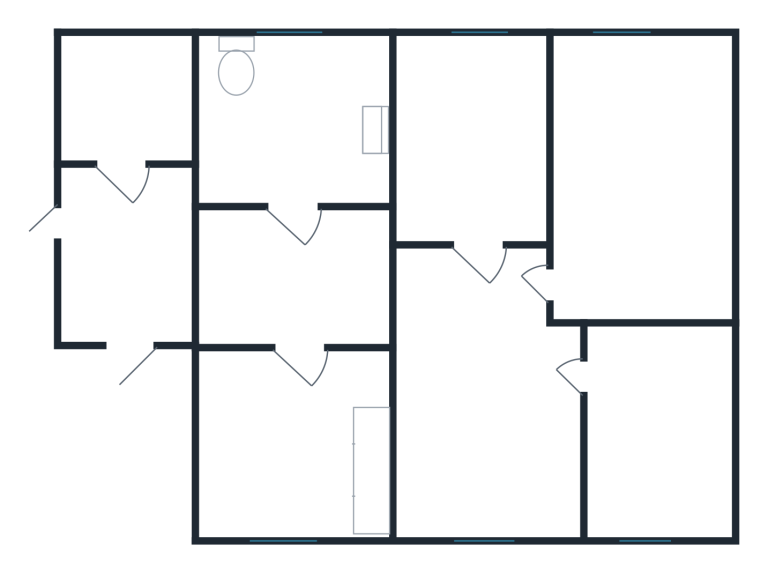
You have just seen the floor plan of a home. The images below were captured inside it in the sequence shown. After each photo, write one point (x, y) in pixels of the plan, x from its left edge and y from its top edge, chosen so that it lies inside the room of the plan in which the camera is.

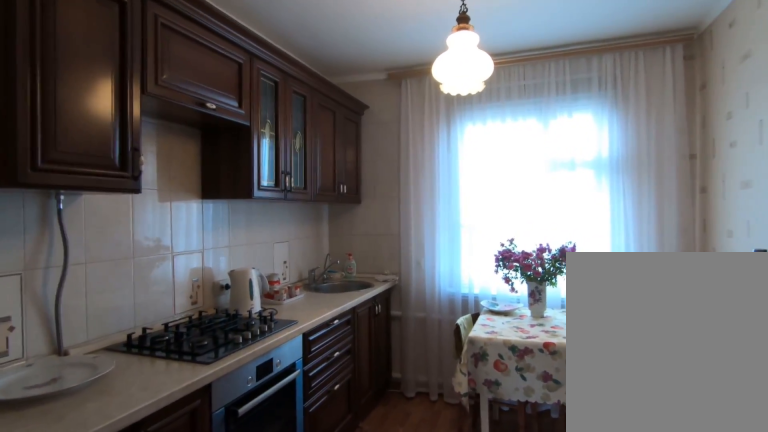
(306, 391)
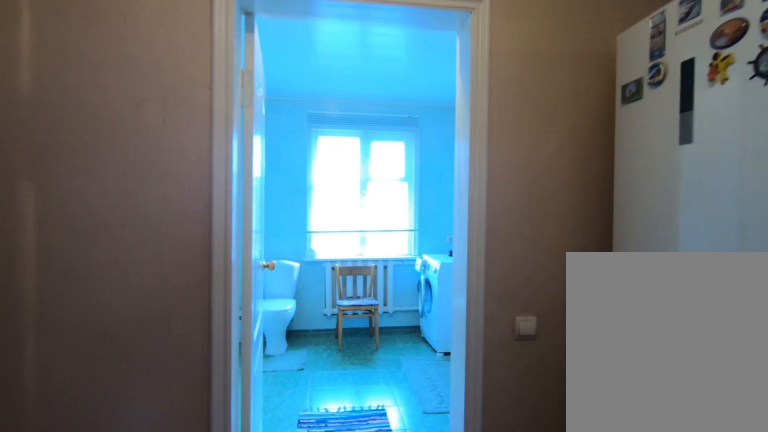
(302, 301)
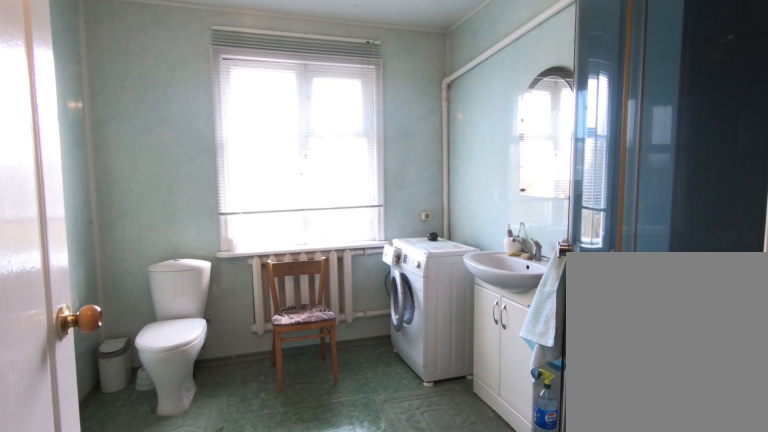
(296, 191)
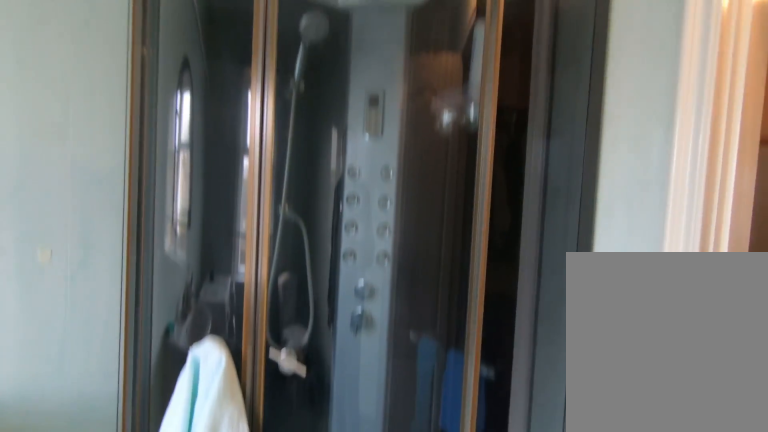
(296, 191)
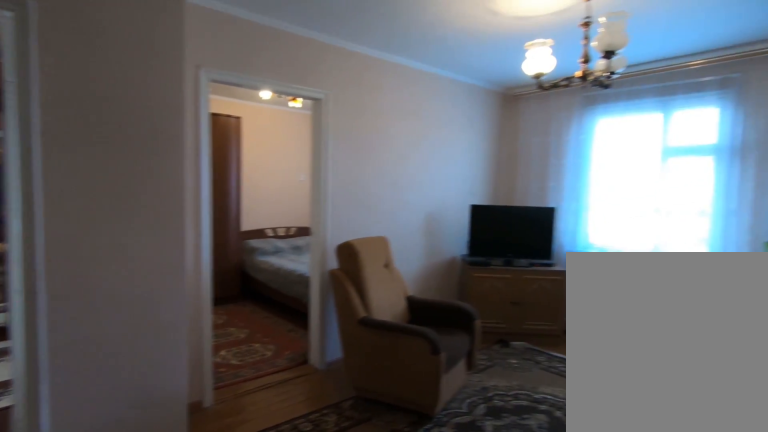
(437, 358)
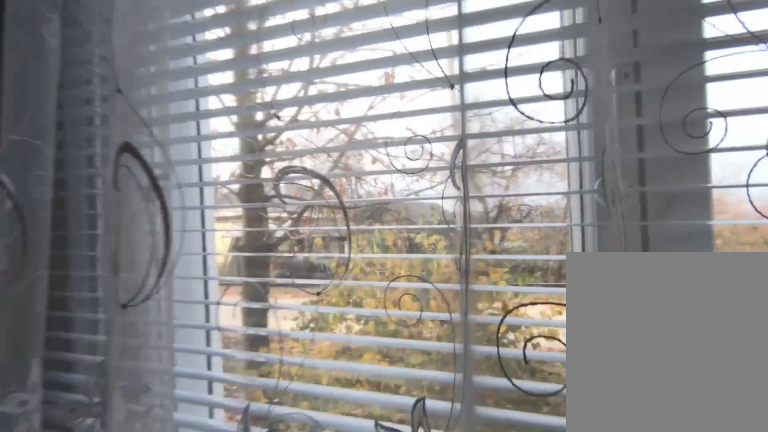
(482, 516)
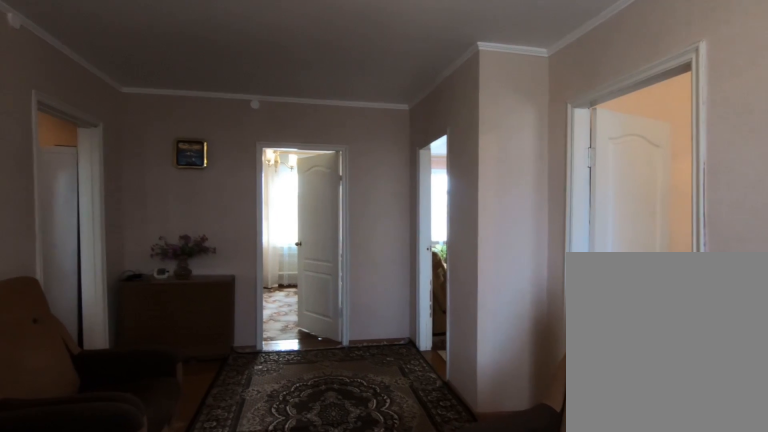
(482, 516)
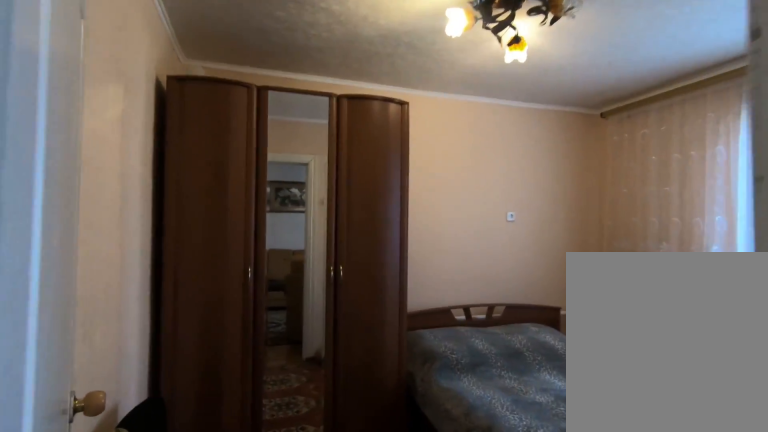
(564, 407)
